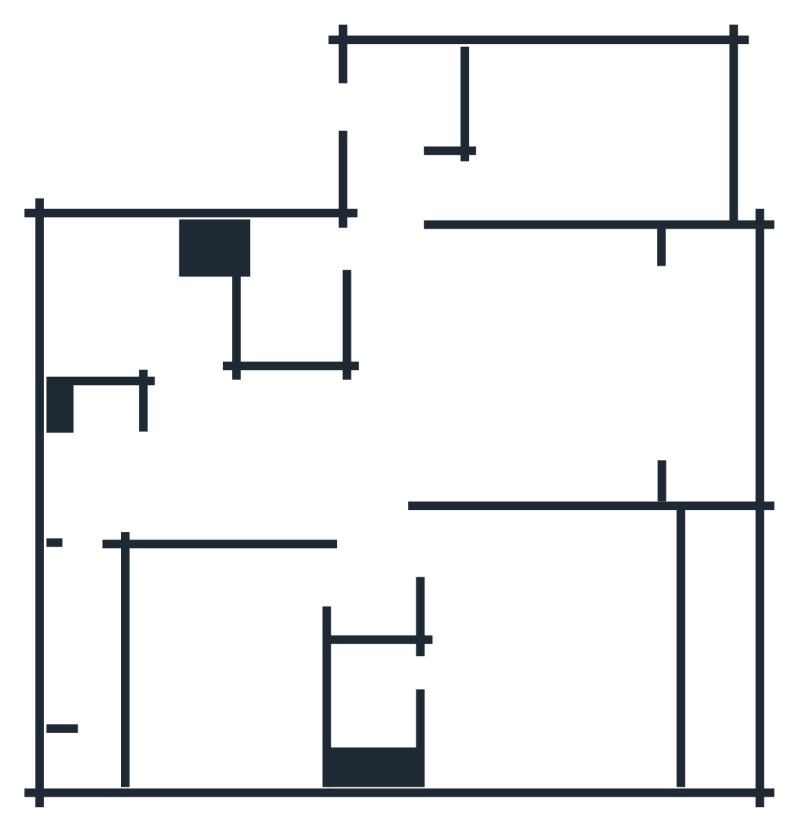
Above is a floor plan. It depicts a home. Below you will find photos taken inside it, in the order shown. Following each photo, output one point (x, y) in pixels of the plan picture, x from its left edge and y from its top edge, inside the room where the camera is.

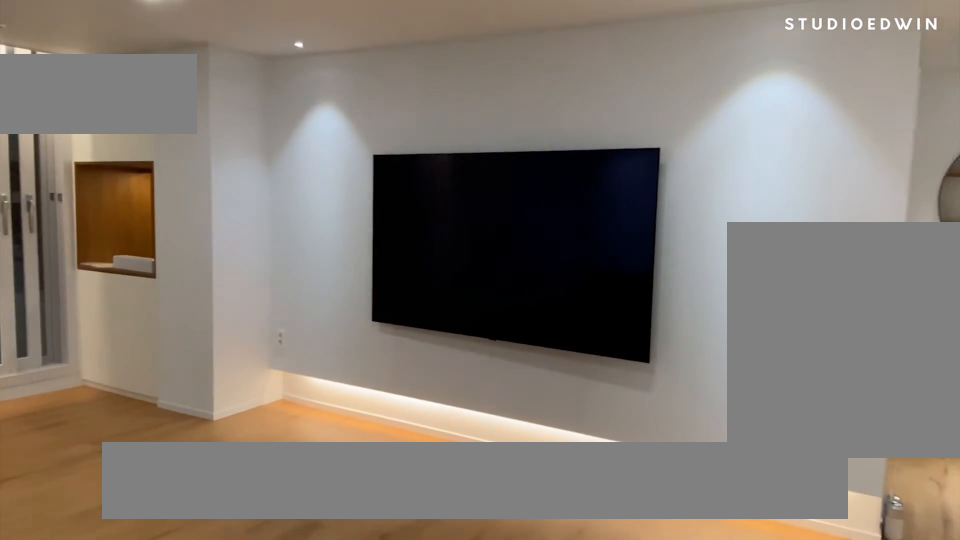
(558, 359)
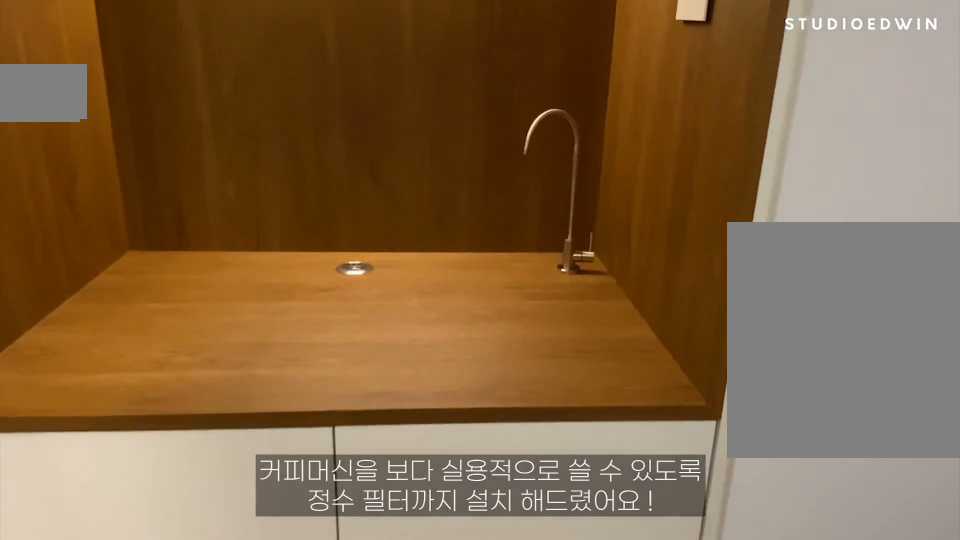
(558, 359)
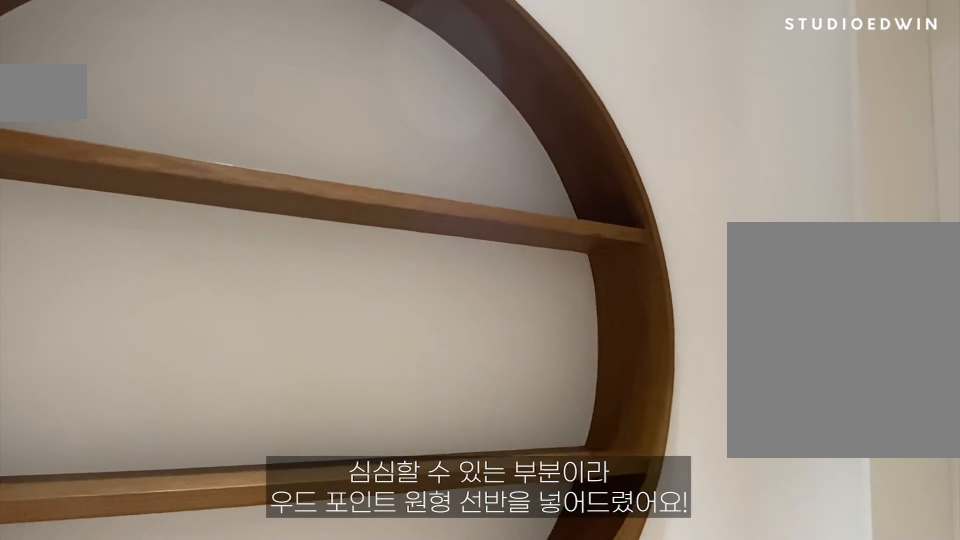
(376, 574)
